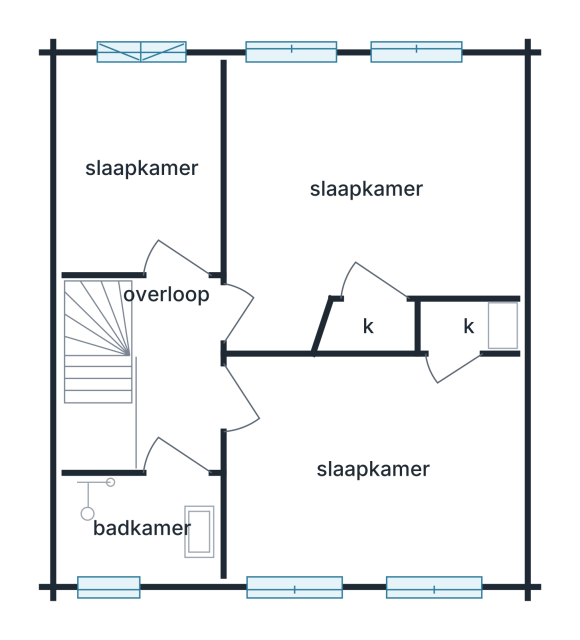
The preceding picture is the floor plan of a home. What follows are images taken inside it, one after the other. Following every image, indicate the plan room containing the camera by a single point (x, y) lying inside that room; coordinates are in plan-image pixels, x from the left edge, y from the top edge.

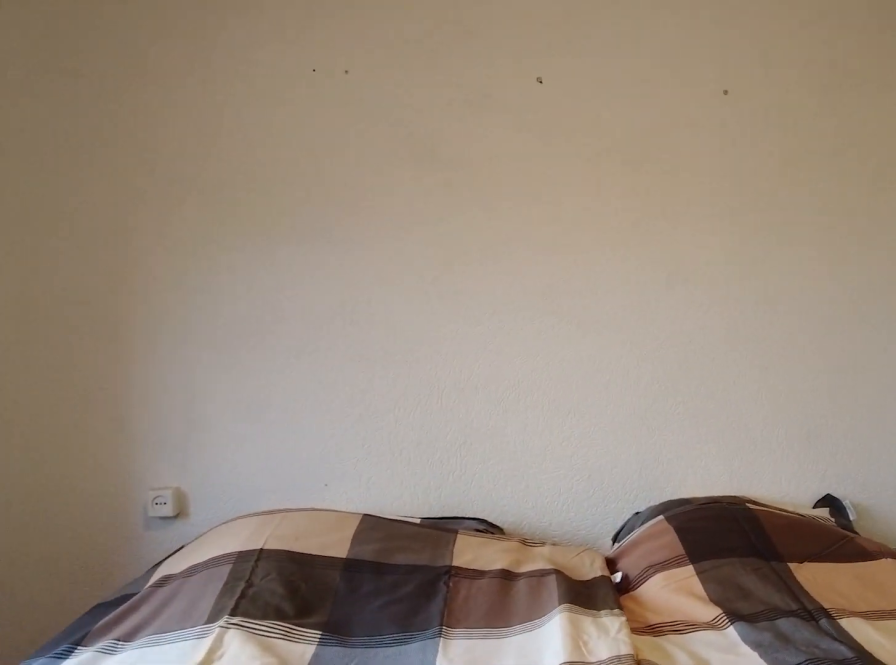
(365, 187)
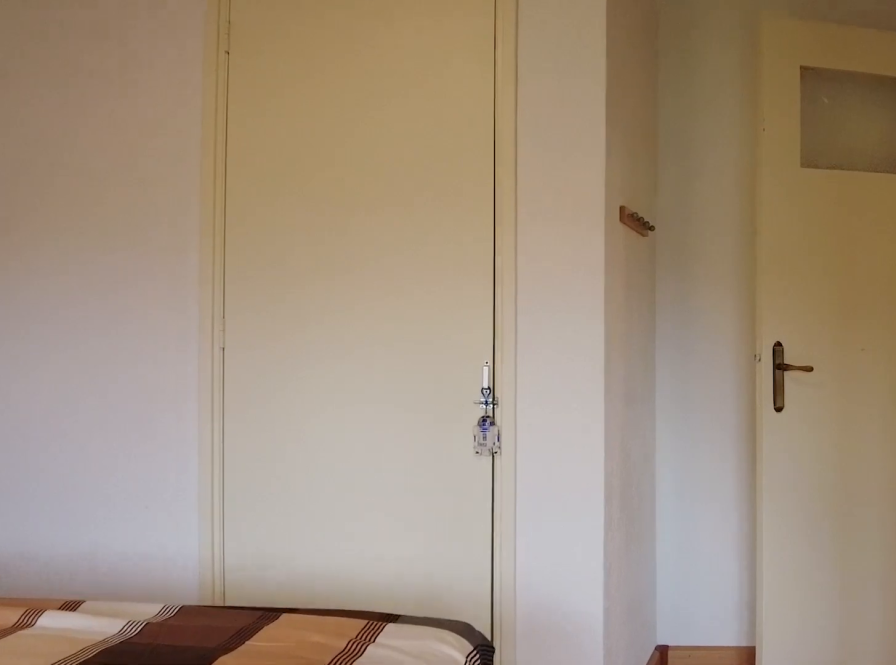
(365, 187)
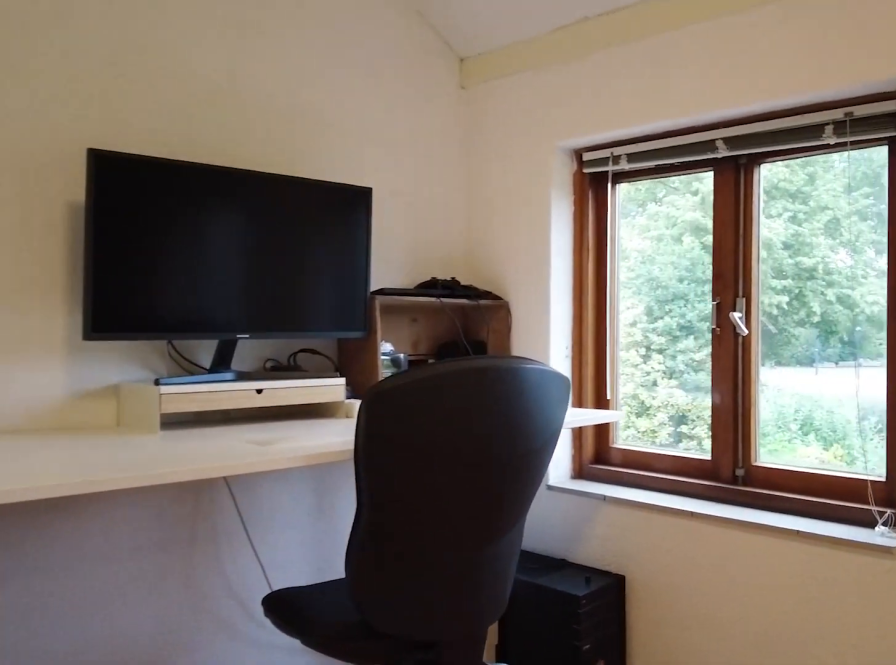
(372, 466)
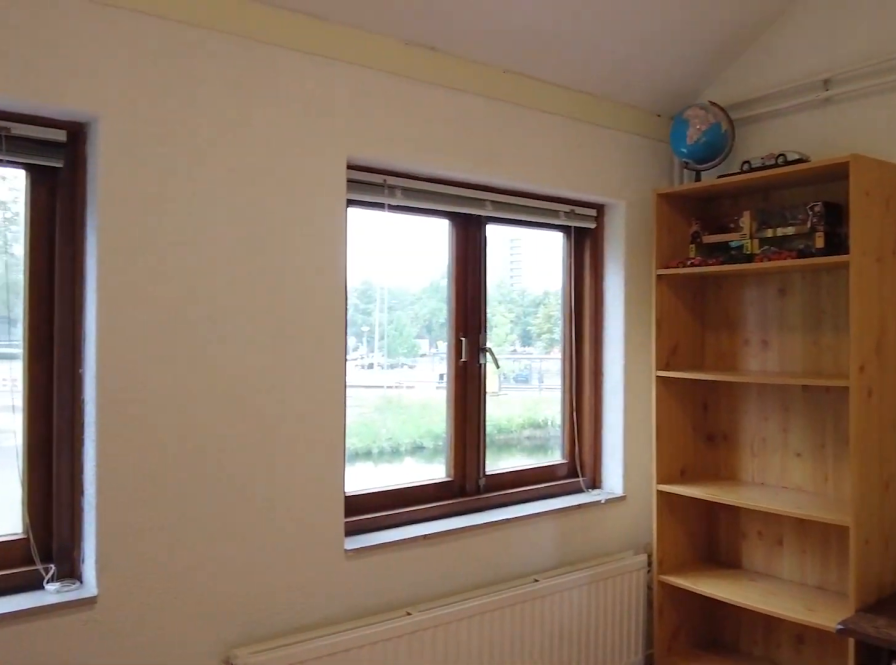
(372, 466)
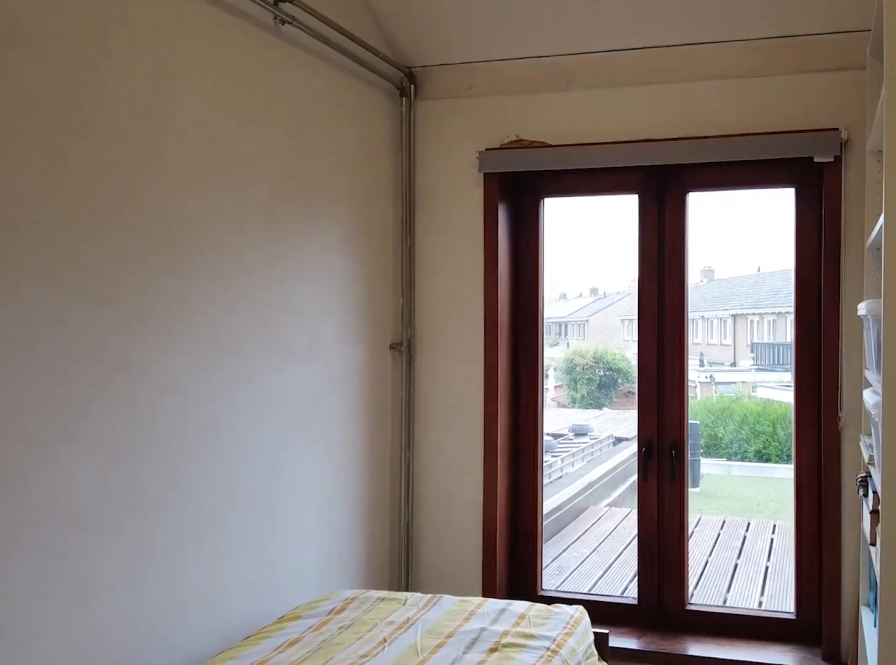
(141, 166)
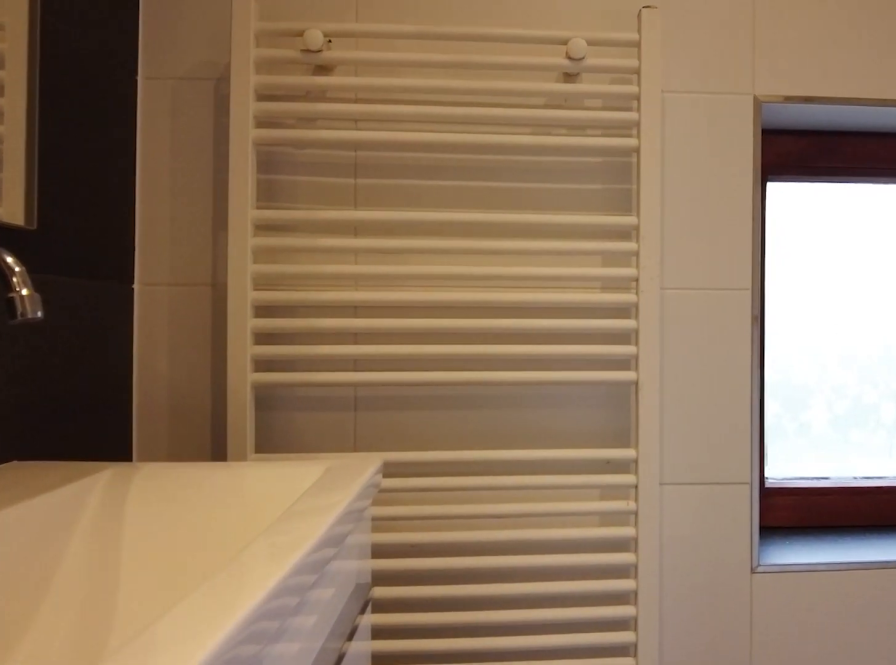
(143, 525)
